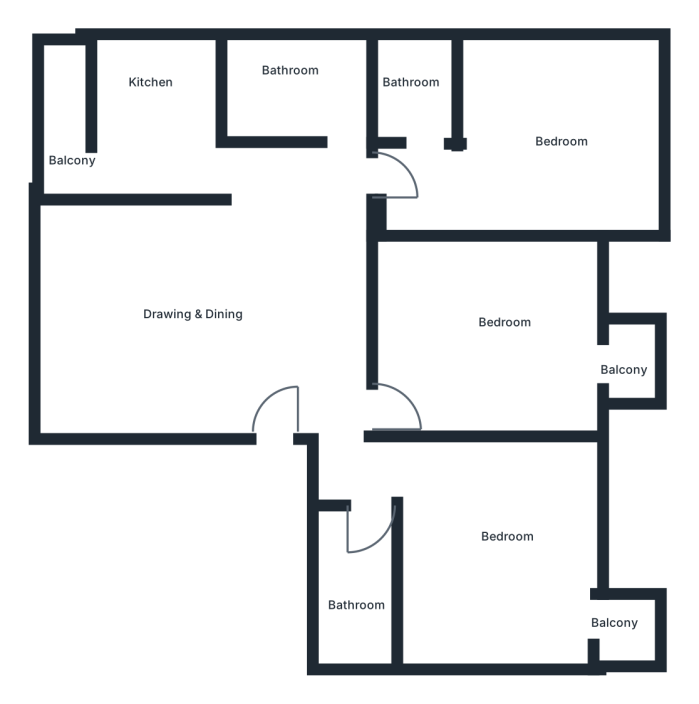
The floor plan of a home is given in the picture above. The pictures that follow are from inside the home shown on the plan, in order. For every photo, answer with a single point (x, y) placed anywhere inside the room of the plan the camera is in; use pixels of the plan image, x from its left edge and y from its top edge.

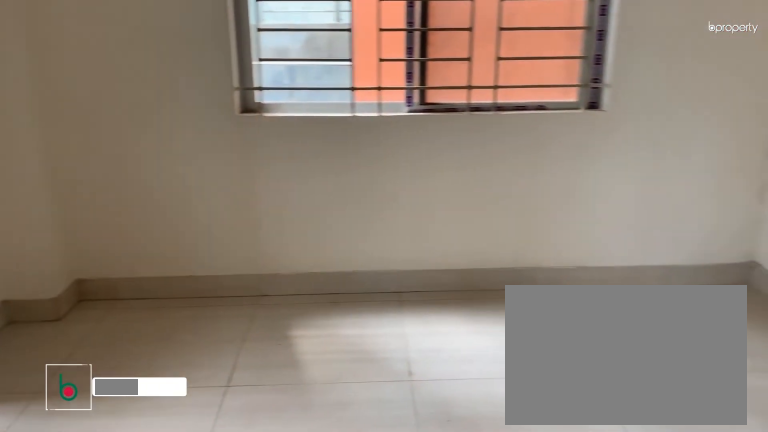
(504, 571)
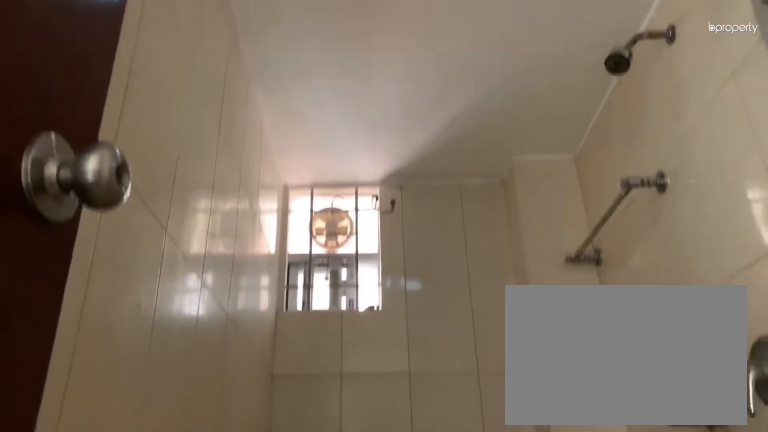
(358, 568)
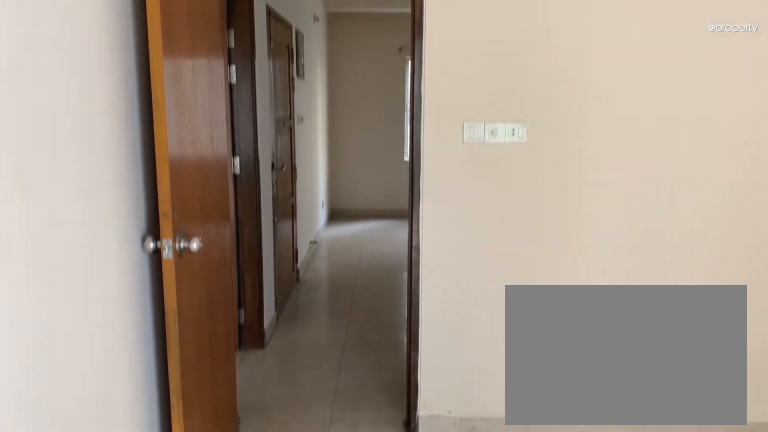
(518, 360)
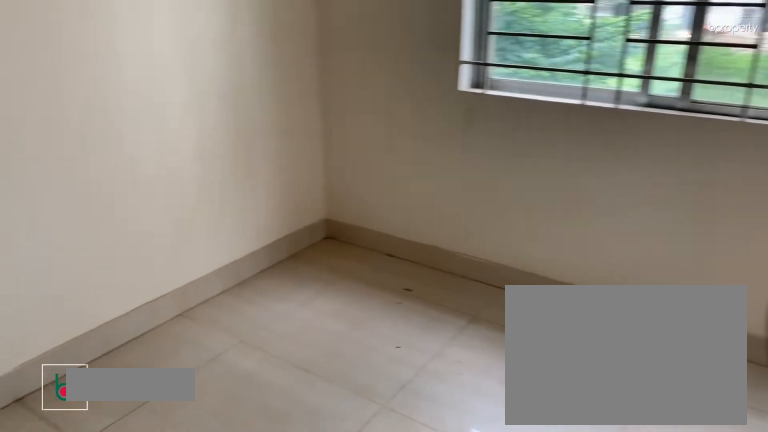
(541, 145)
